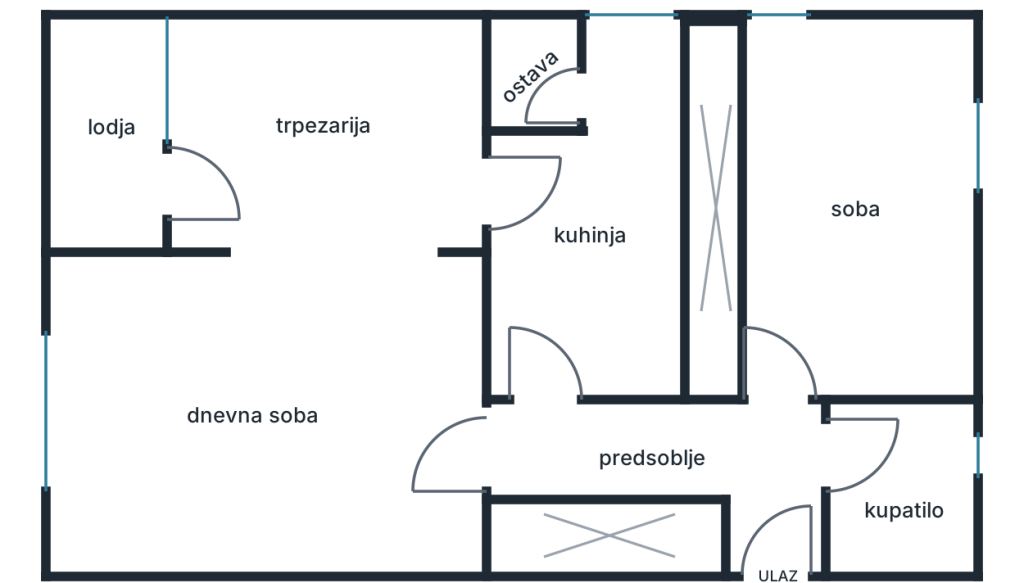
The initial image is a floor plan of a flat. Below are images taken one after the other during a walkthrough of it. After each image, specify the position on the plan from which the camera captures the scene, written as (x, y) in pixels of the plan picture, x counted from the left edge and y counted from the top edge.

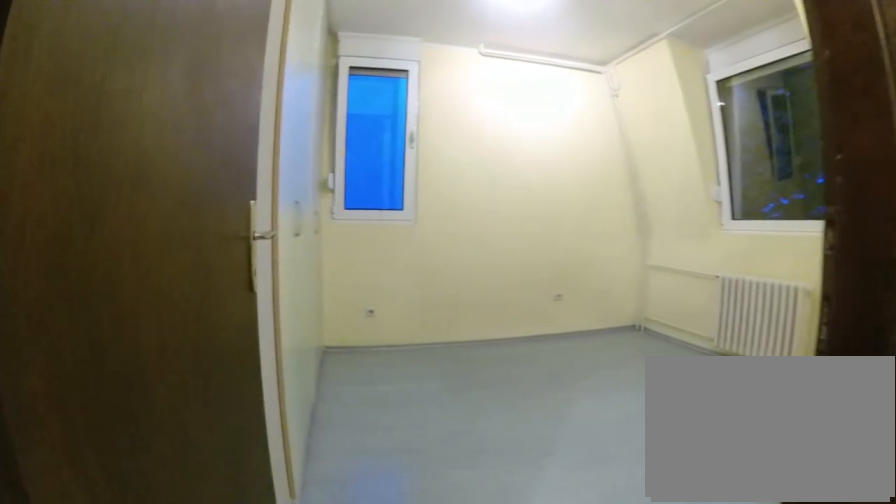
(748, 451)
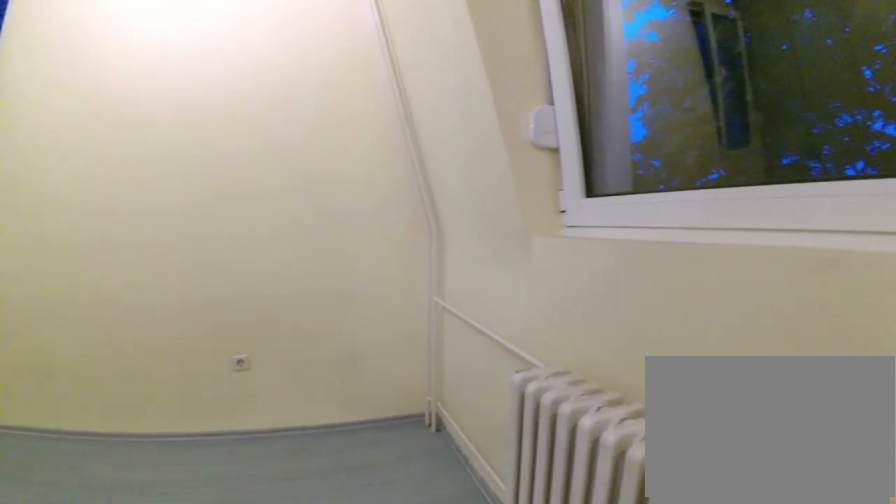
(917, 344)
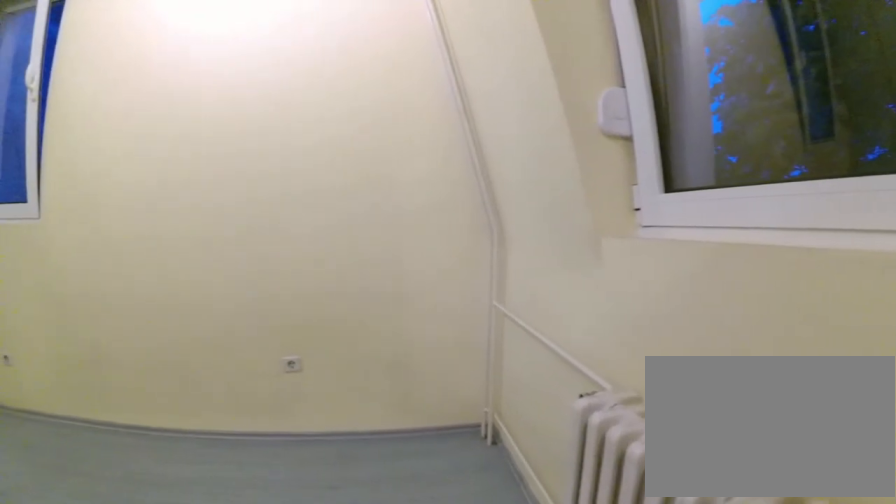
(918, 334)
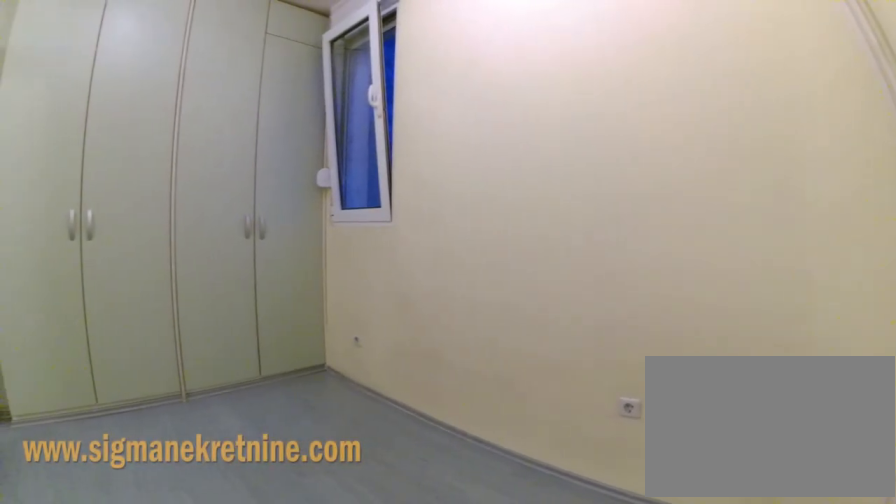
(935, 319)
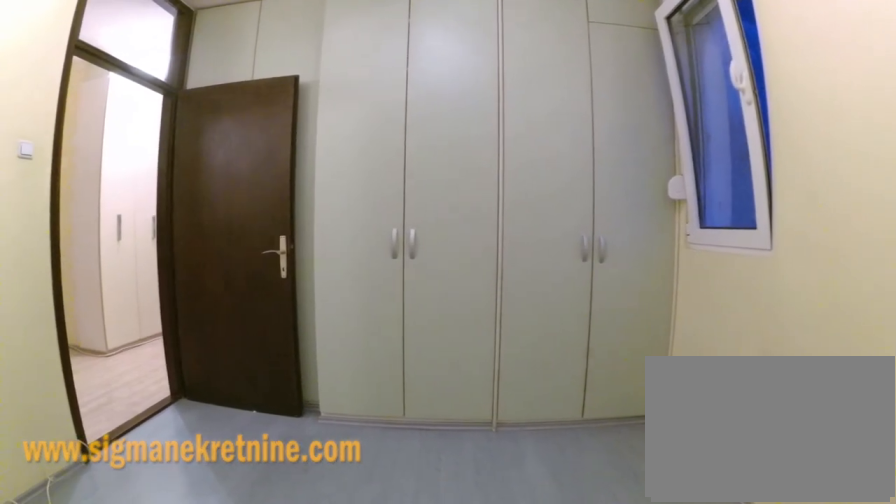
(926, 301)
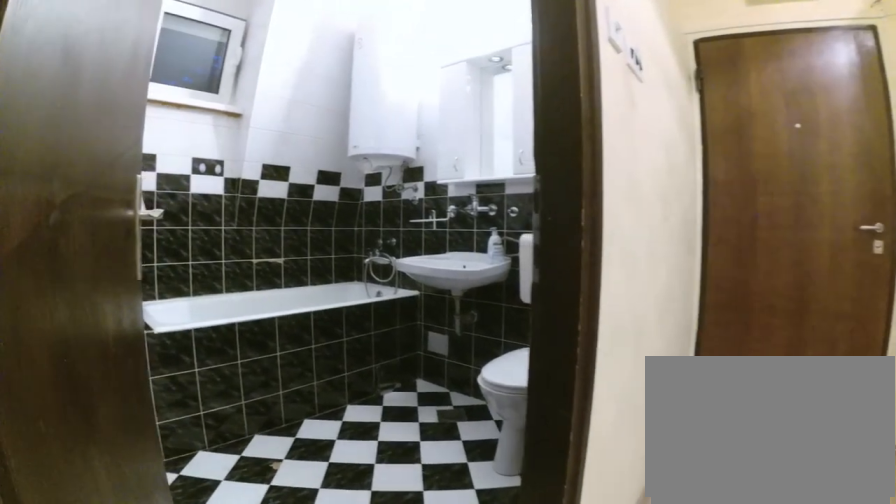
(795, 406)
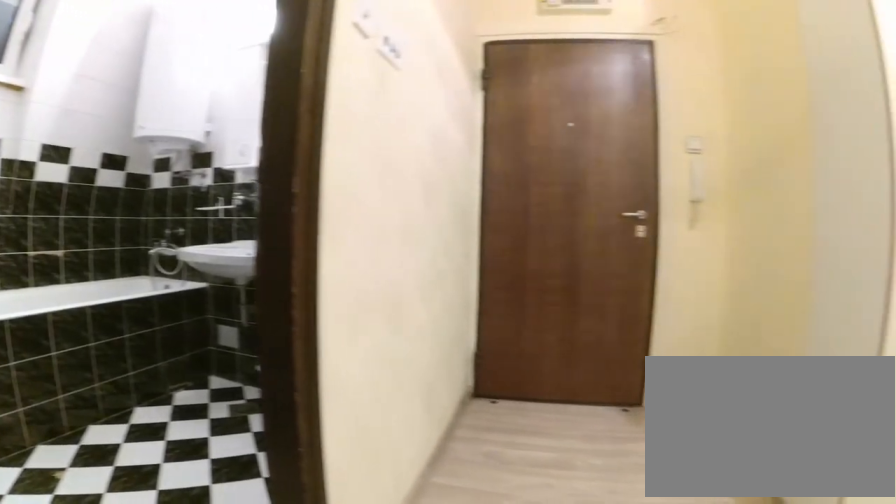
(788, 417)
